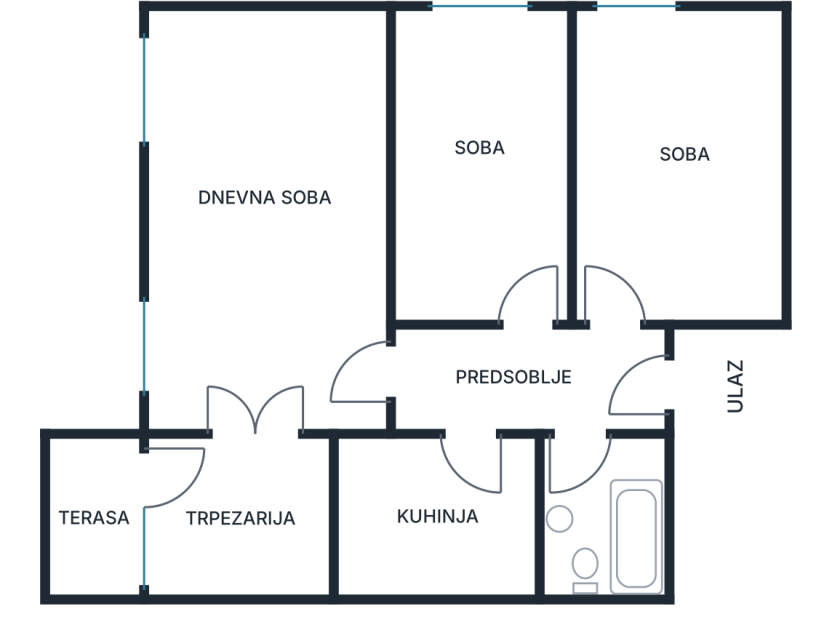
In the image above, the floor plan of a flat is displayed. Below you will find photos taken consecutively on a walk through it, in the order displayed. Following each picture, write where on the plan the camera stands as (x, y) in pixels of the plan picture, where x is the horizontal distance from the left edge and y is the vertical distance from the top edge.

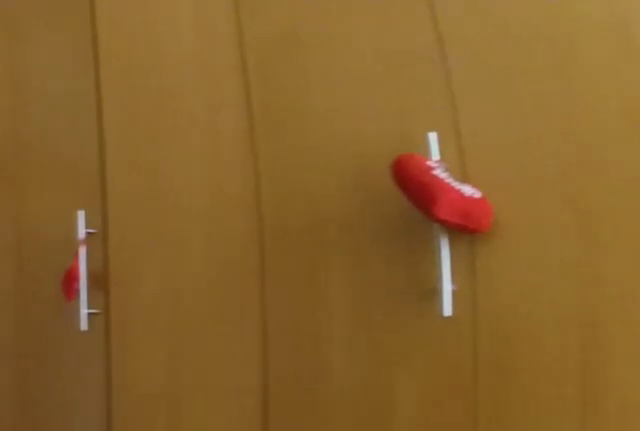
(516, 114)
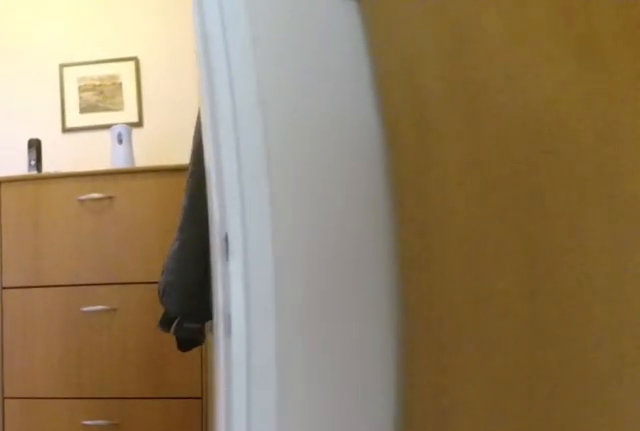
(515, 255)
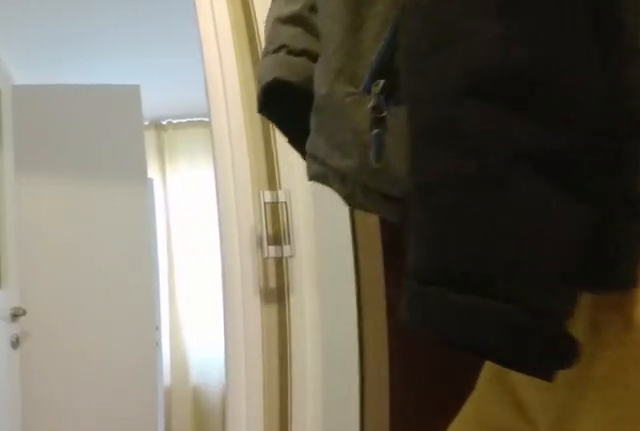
(516, 386)
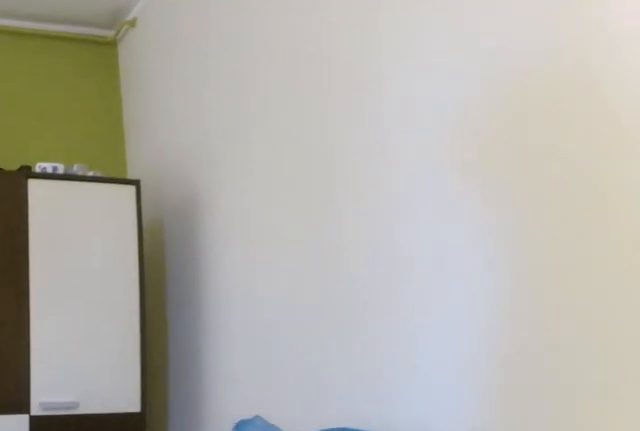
(297, 126)
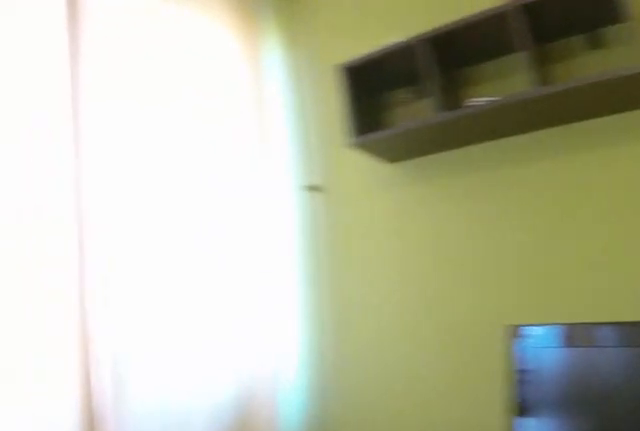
(306, 72)
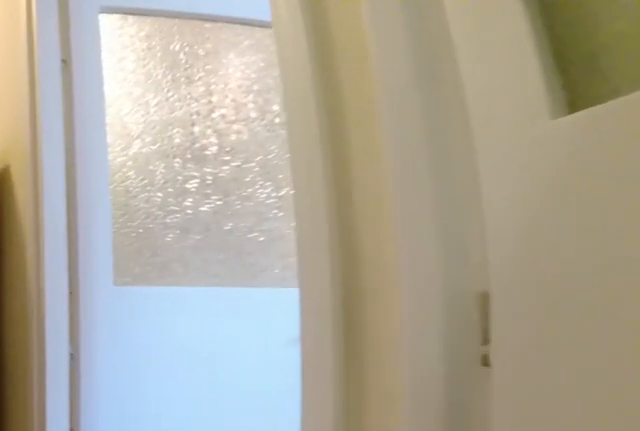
(388, 374)
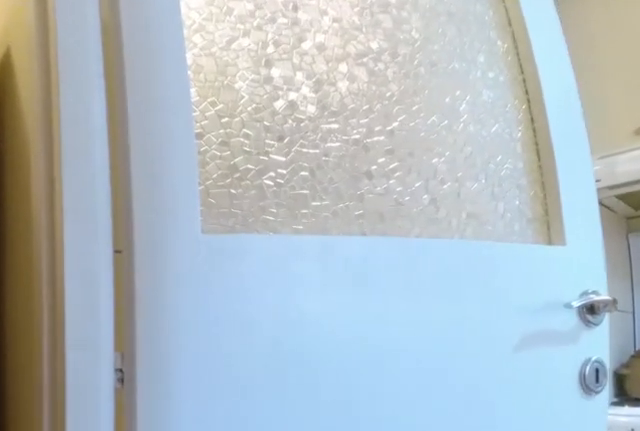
(455, 400)
